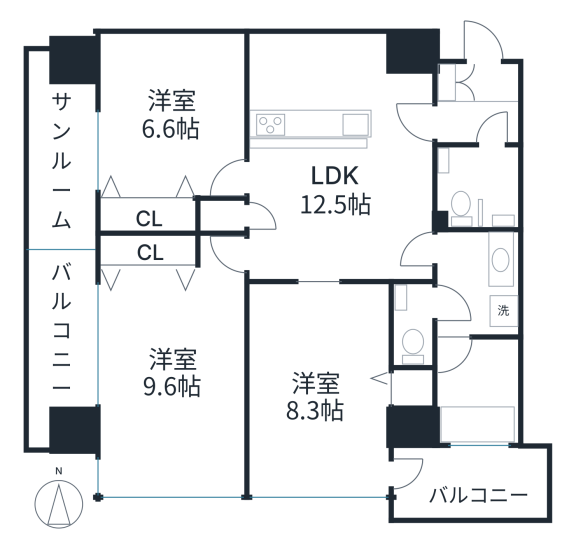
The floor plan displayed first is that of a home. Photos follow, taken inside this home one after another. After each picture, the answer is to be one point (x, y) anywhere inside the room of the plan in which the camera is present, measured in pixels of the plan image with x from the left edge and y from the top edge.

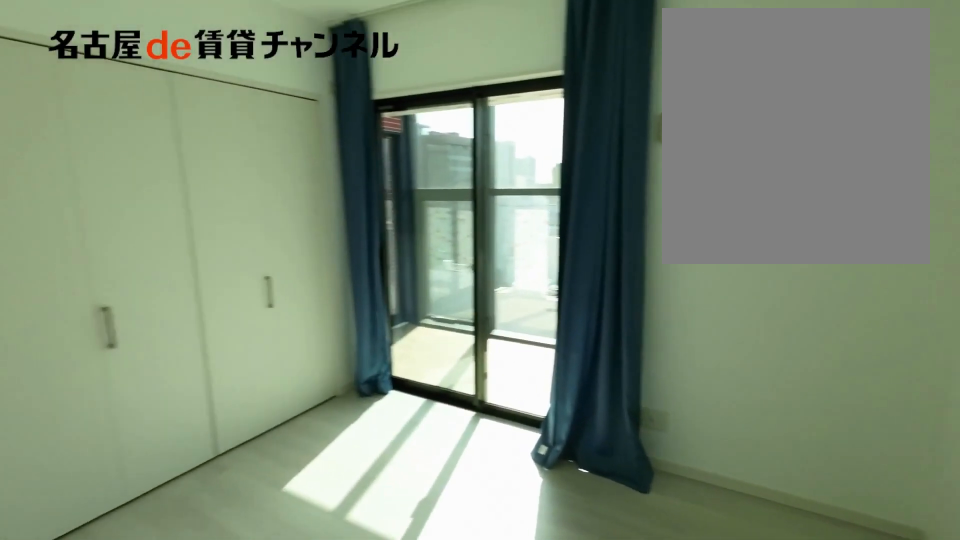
(172, 115)
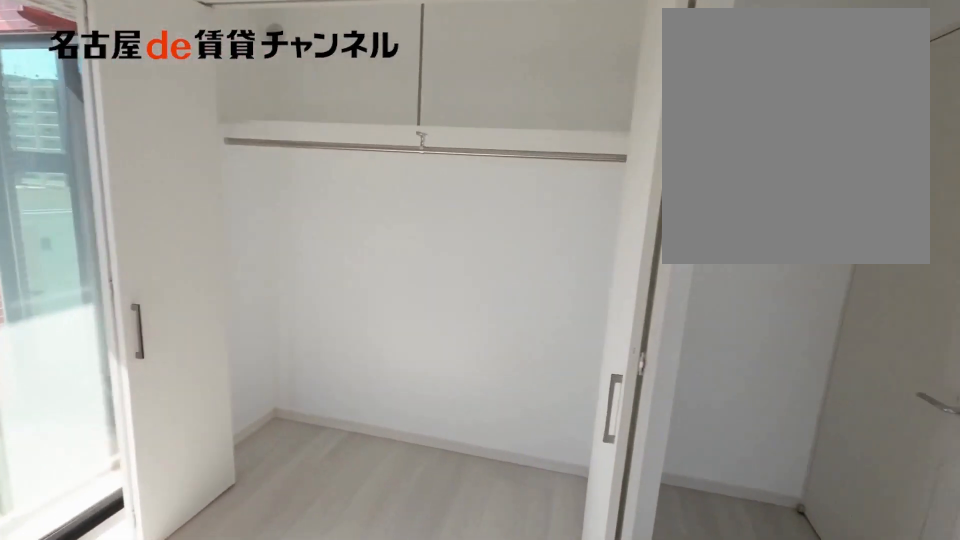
(180, 373)
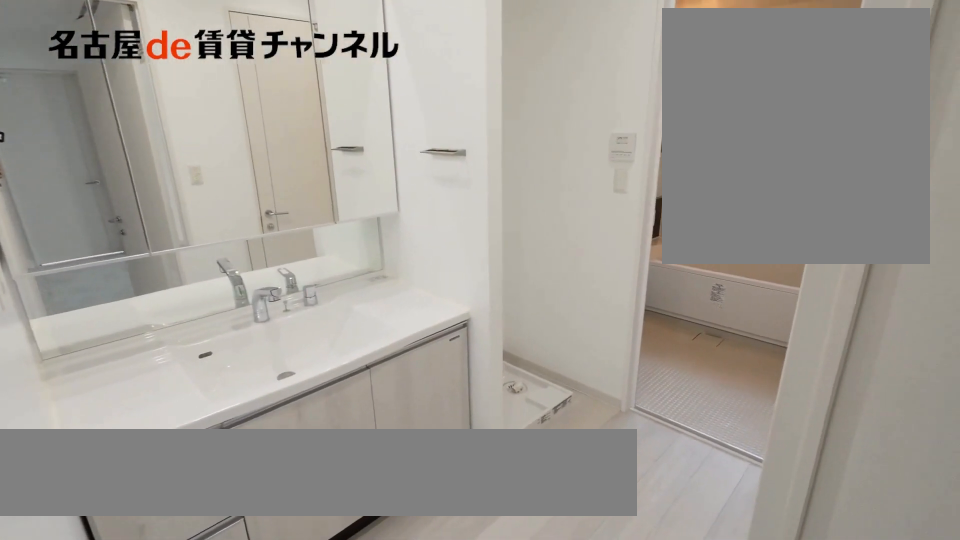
(476, 283)
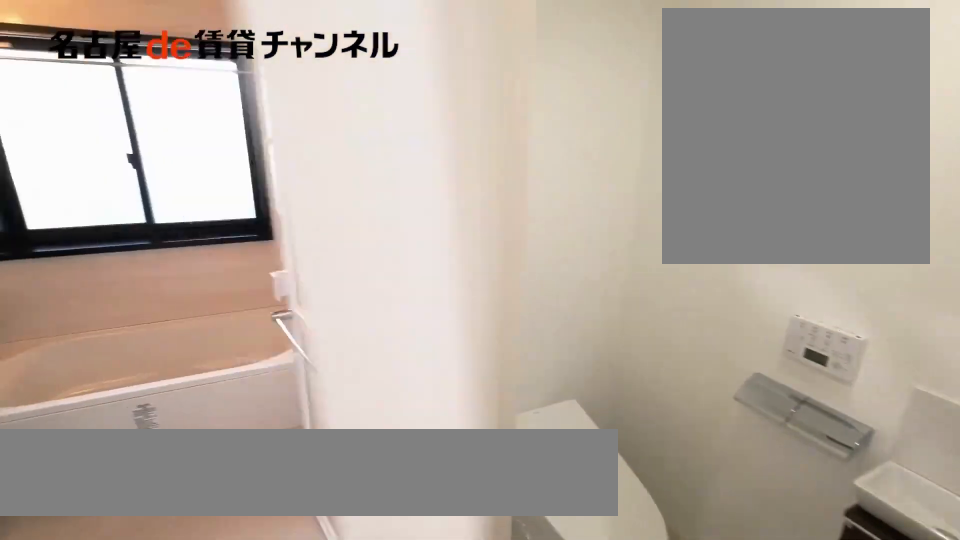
(411, 323)
